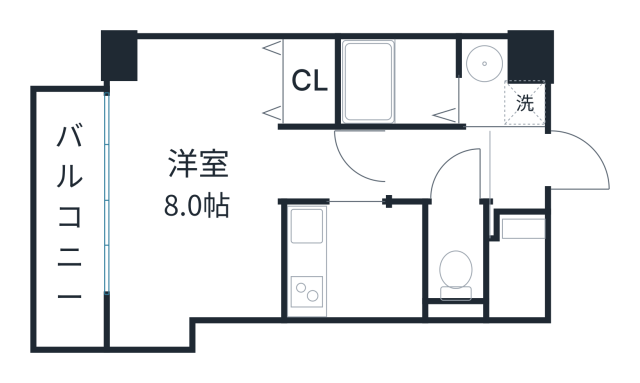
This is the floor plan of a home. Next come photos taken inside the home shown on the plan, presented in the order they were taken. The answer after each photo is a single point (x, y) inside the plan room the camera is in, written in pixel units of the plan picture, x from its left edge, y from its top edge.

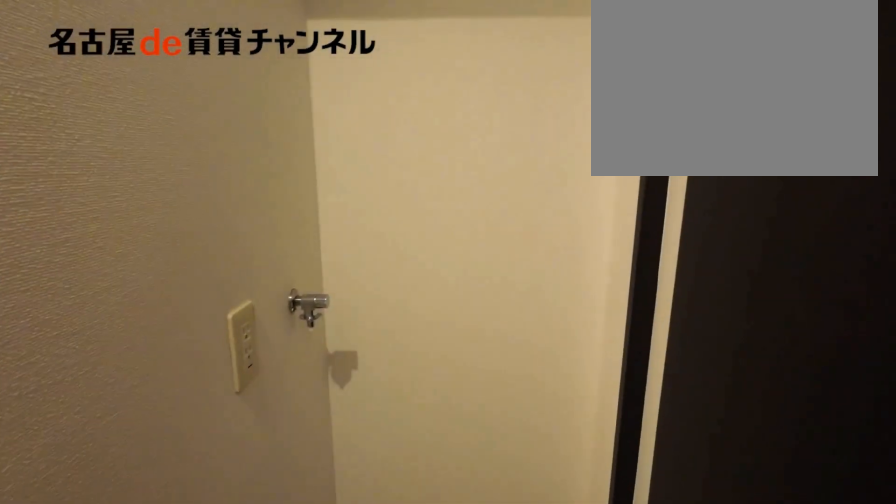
(497, 87)
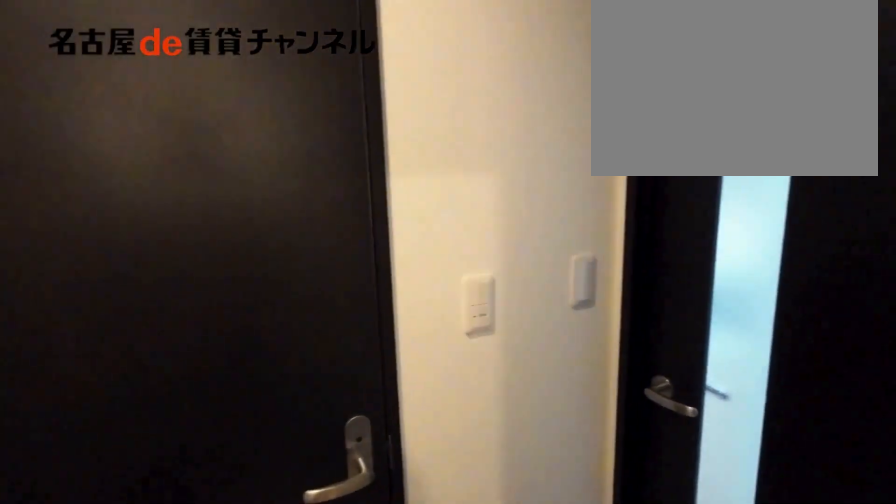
(440, 165)
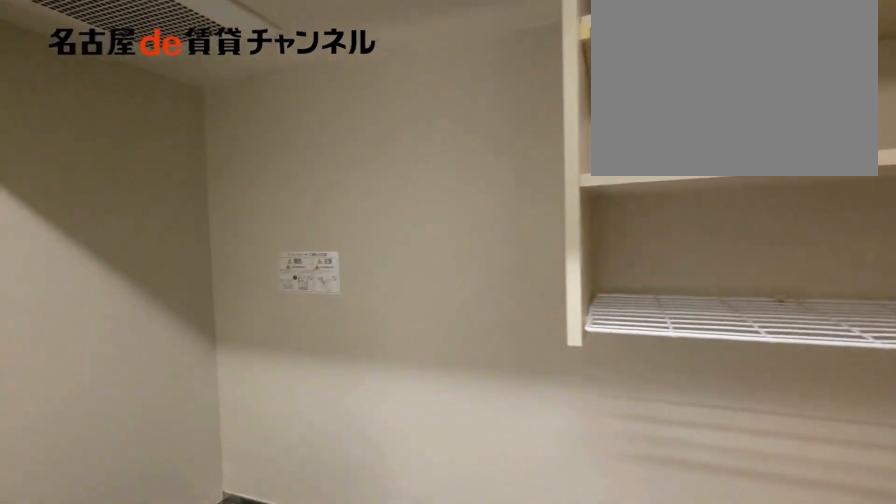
(353, 260)
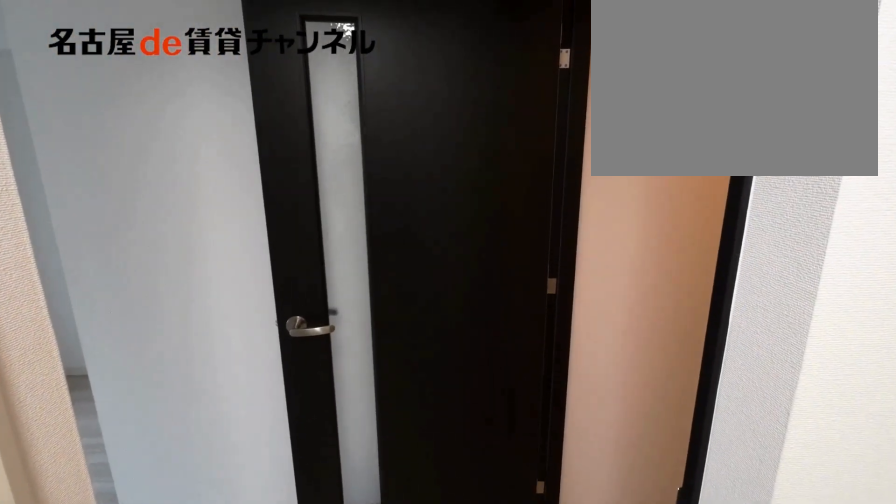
(353, 260)
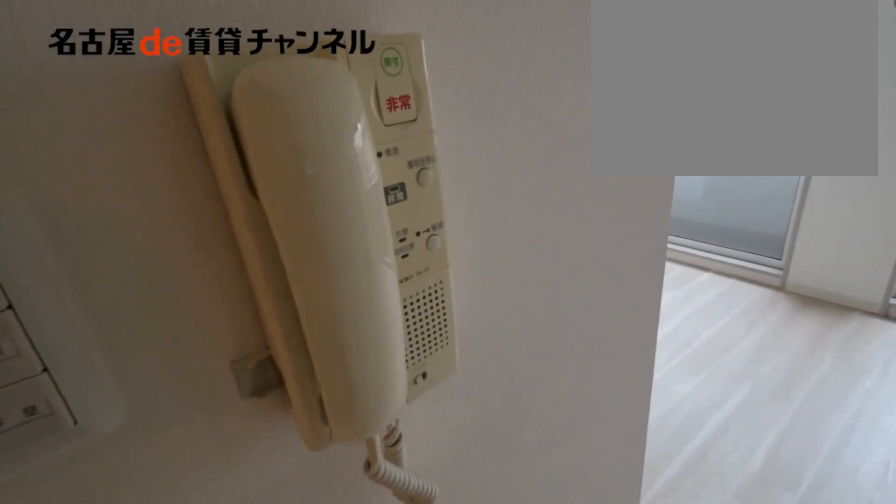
(212, 184)
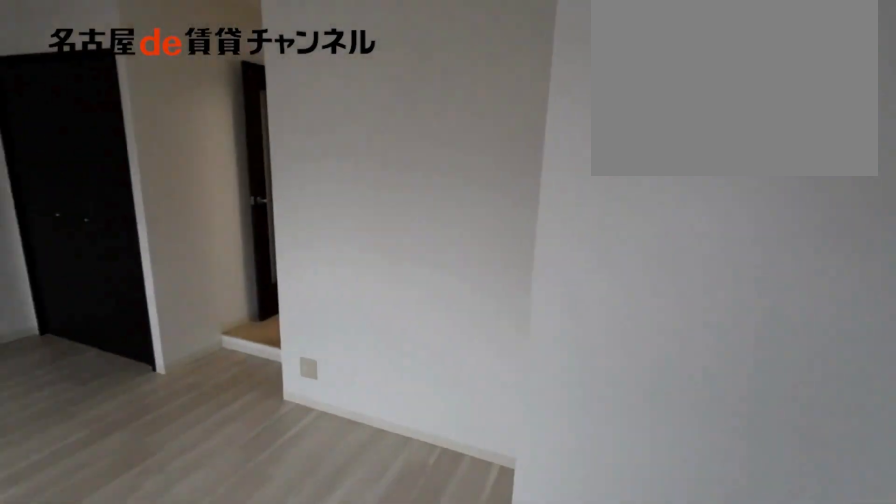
(212, 184)
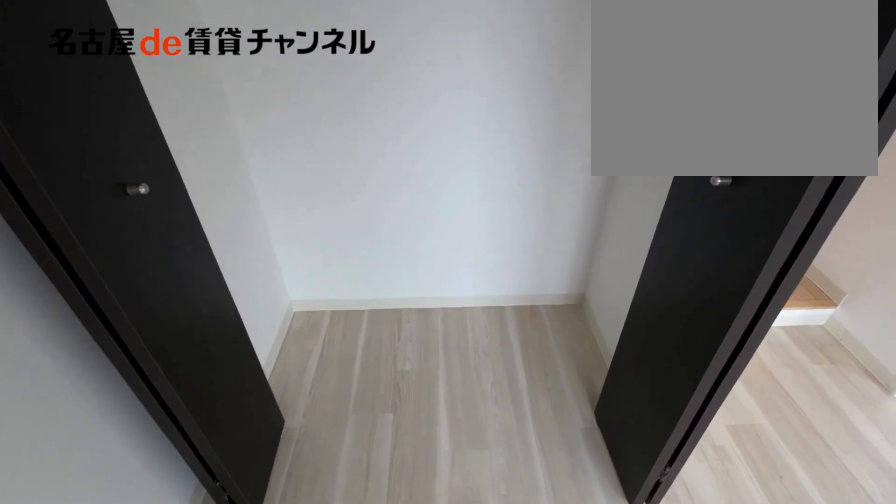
(309, 81)
